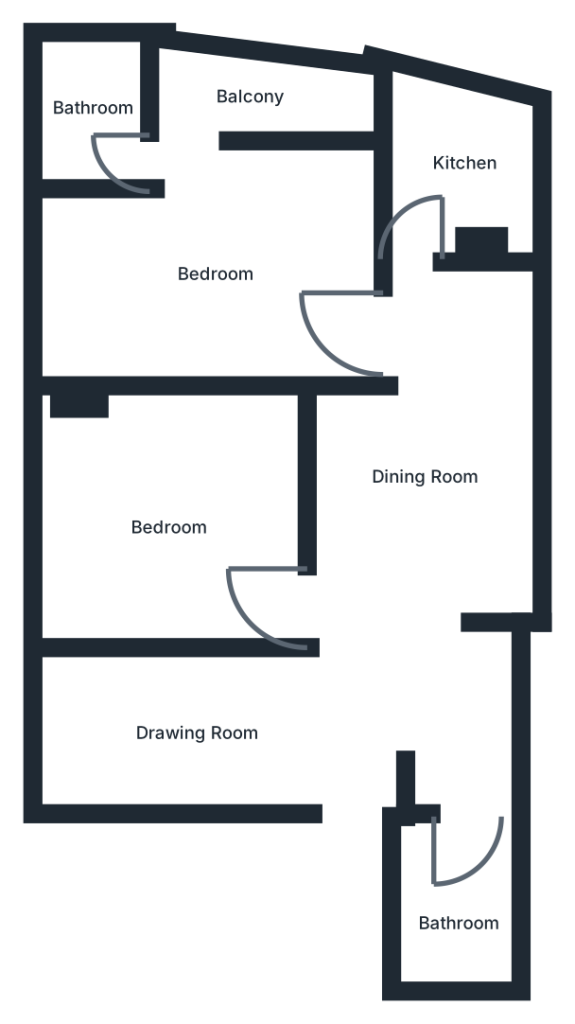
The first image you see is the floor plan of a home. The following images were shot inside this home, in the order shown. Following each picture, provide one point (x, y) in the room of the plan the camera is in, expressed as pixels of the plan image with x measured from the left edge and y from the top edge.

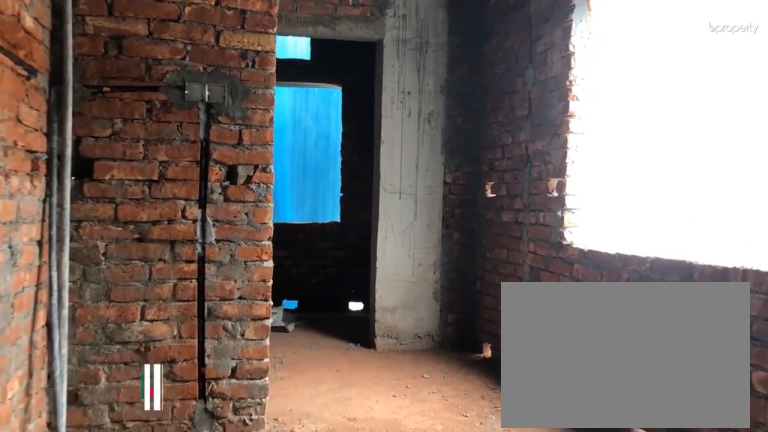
(426, 491)
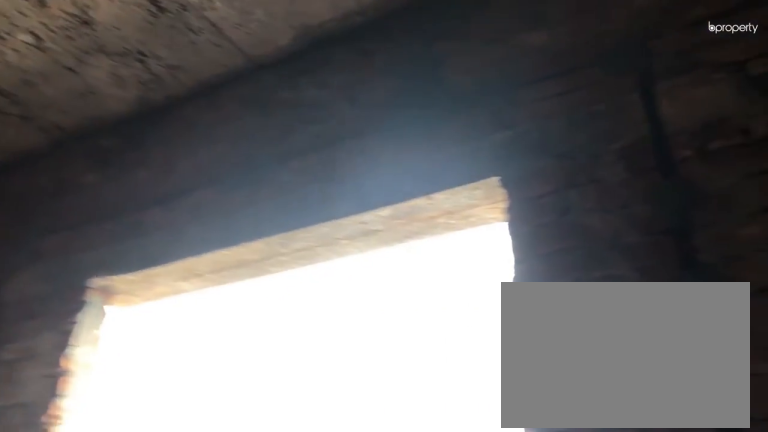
(426, 491)
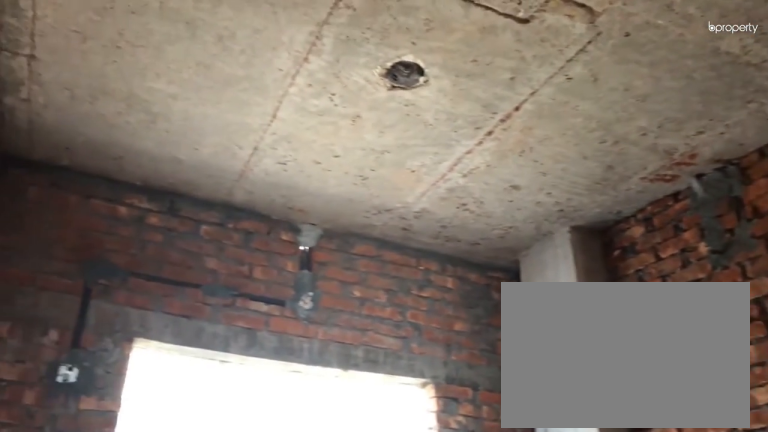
(175, 516)
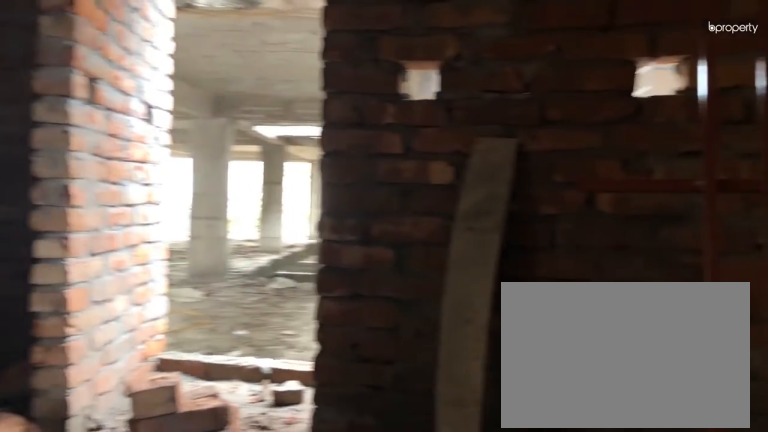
(216, 263)
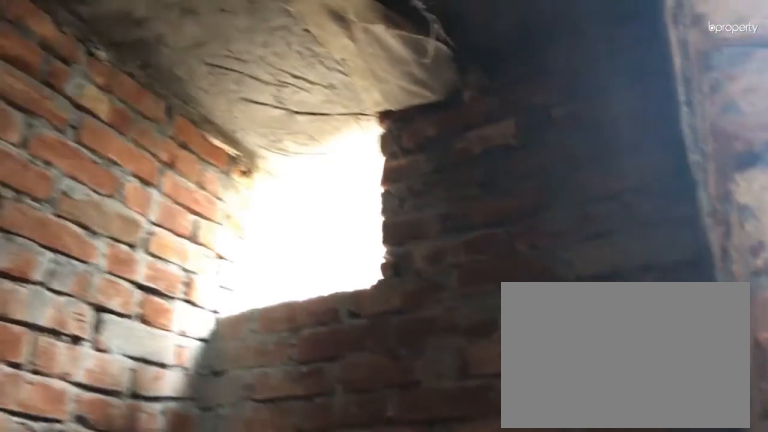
(89, 110)
